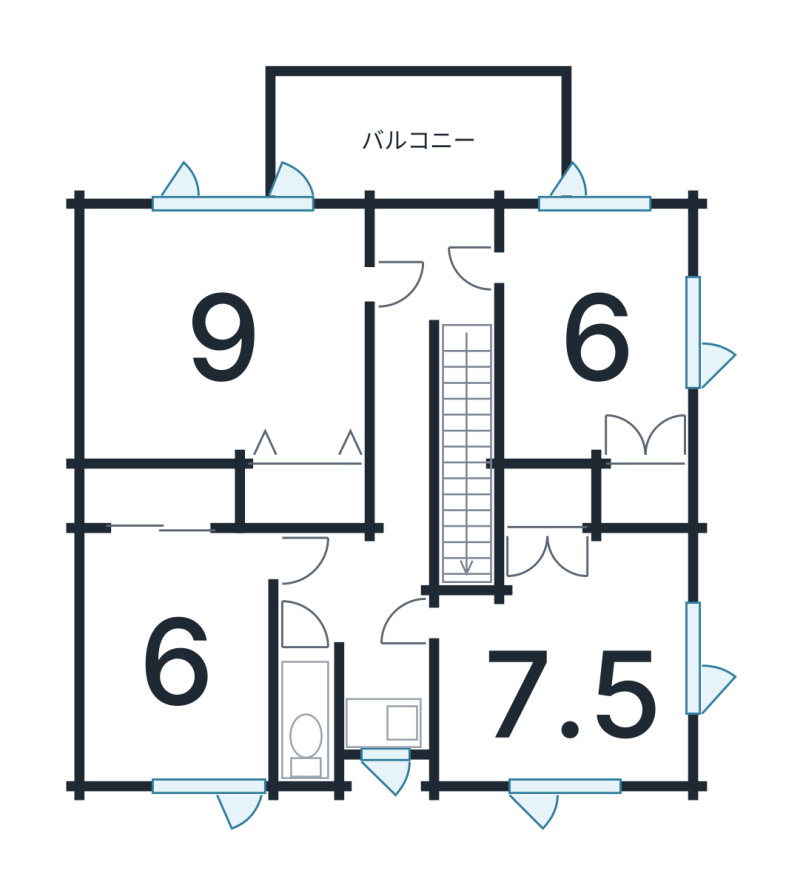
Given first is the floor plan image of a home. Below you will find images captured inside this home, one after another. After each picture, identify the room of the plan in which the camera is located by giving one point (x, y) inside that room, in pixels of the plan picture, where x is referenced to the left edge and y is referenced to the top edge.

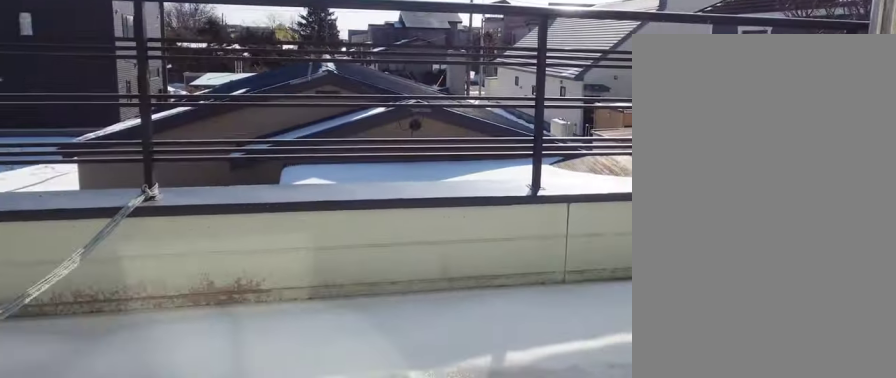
(434, 134)
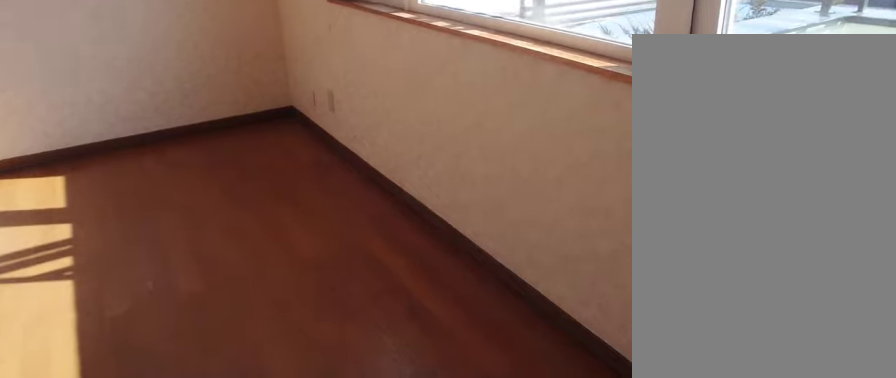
(224, 348)
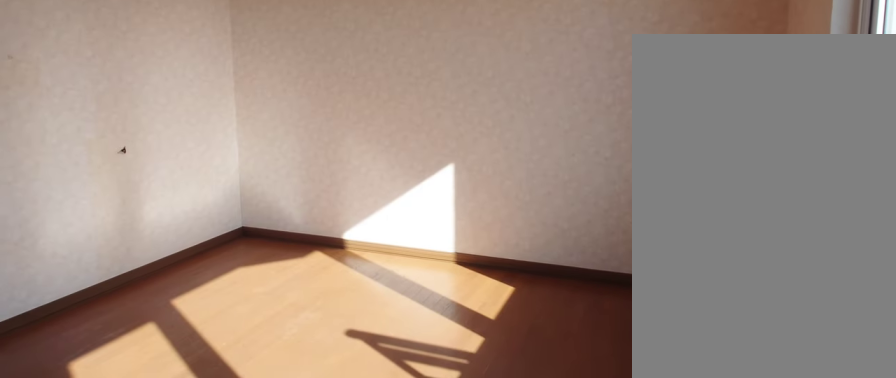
(224, 348)
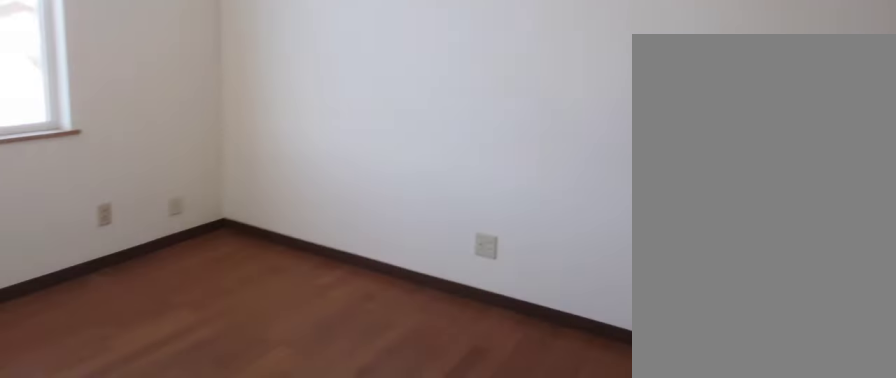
(168, 664)
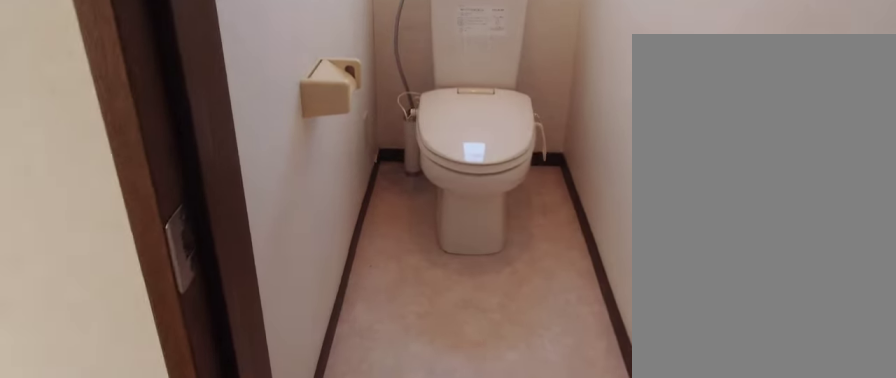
(302, 740)
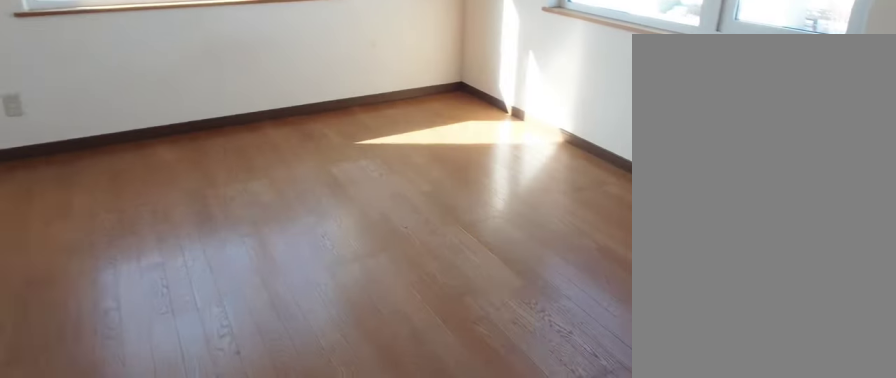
(567, 681)
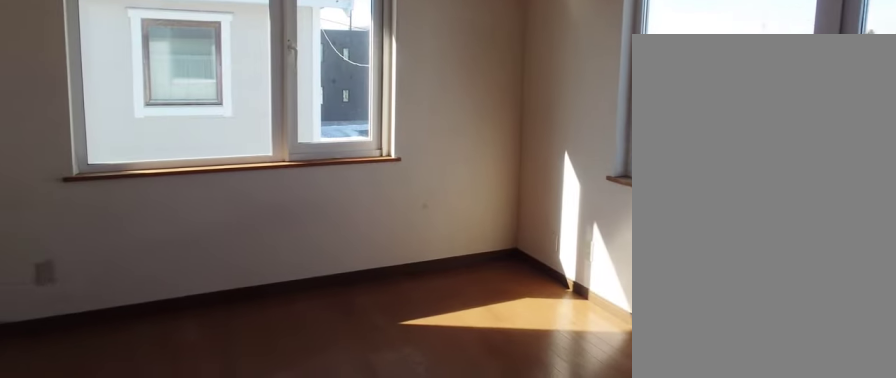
(567, 681)
